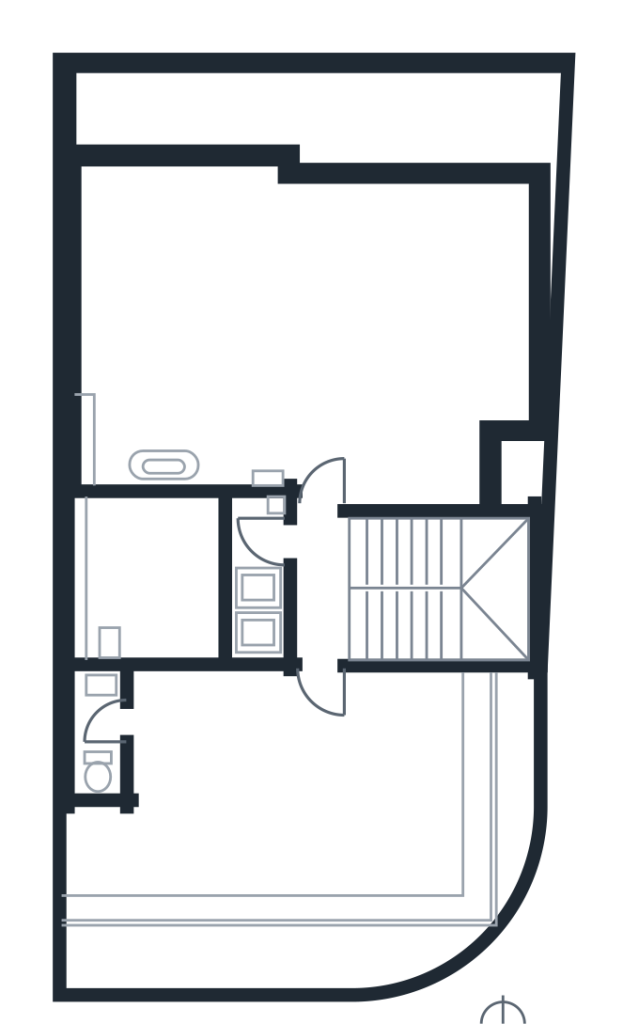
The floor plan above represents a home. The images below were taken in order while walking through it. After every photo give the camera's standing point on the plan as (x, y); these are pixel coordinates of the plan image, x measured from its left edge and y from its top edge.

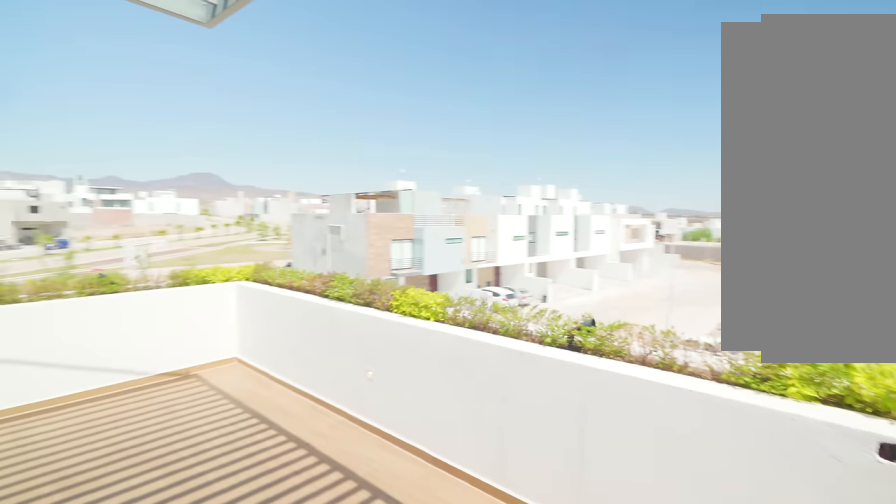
(333, 776)
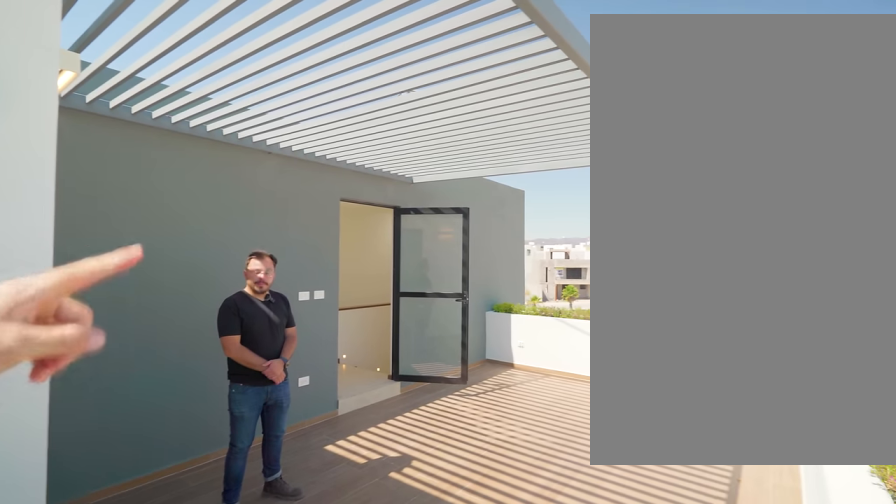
(99, 891)
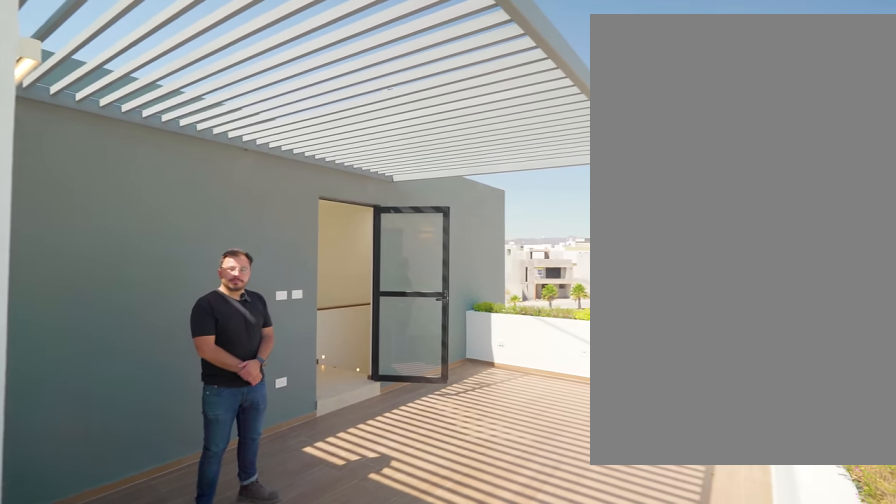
(99, 891)
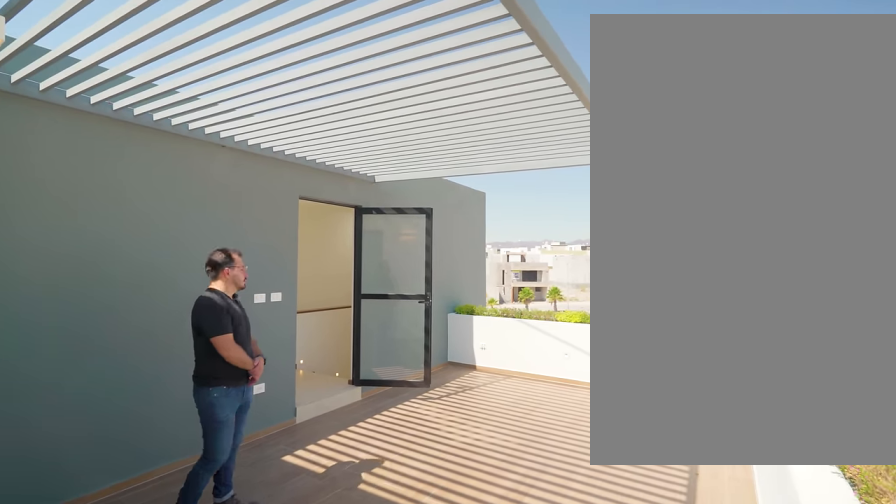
(99, 892)
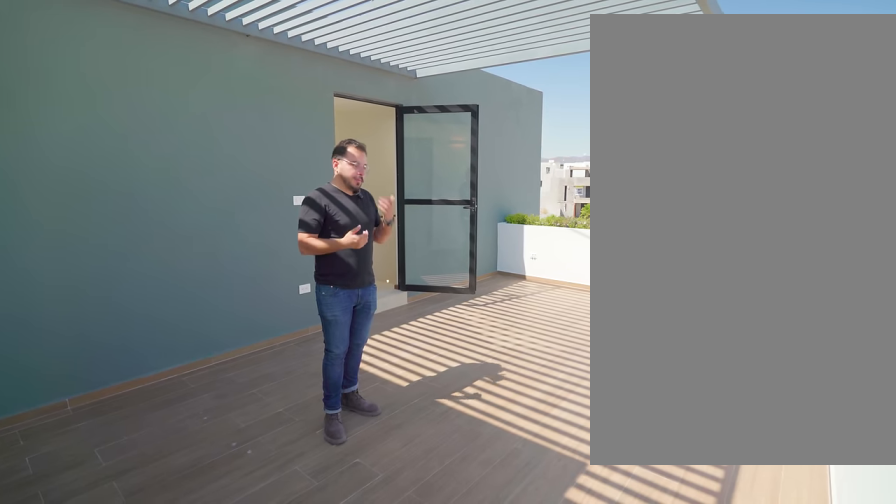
(99, 892)
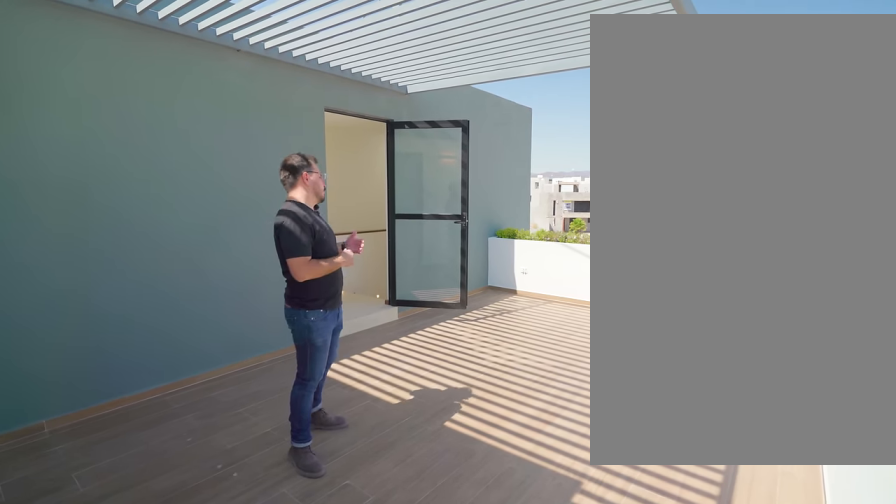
(99, 891)
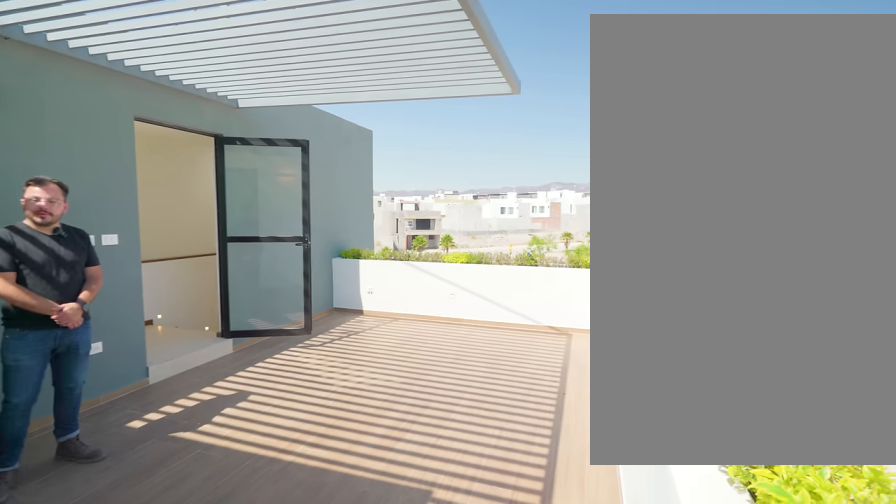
(99, 892)
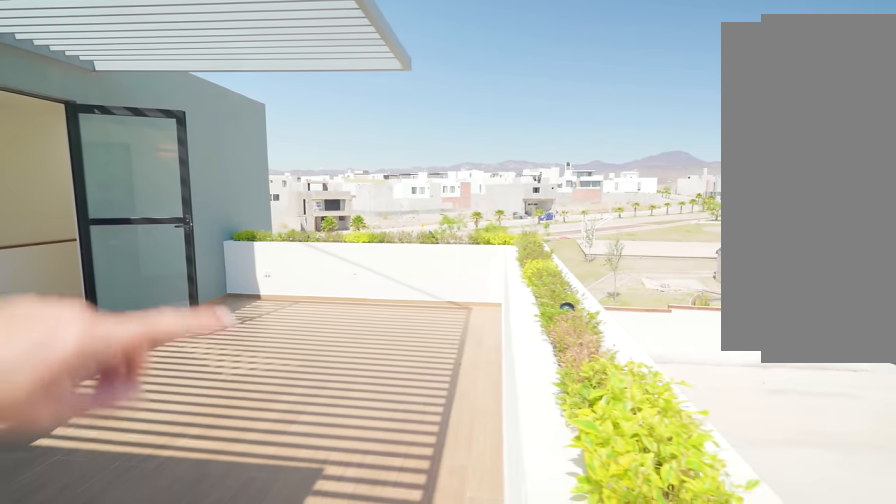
(100, 890)
